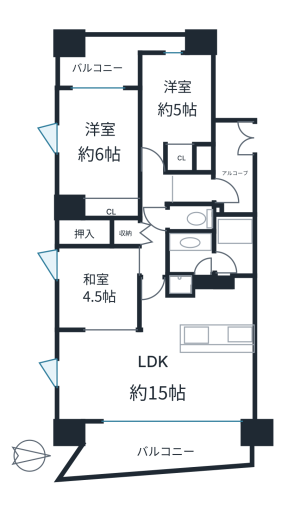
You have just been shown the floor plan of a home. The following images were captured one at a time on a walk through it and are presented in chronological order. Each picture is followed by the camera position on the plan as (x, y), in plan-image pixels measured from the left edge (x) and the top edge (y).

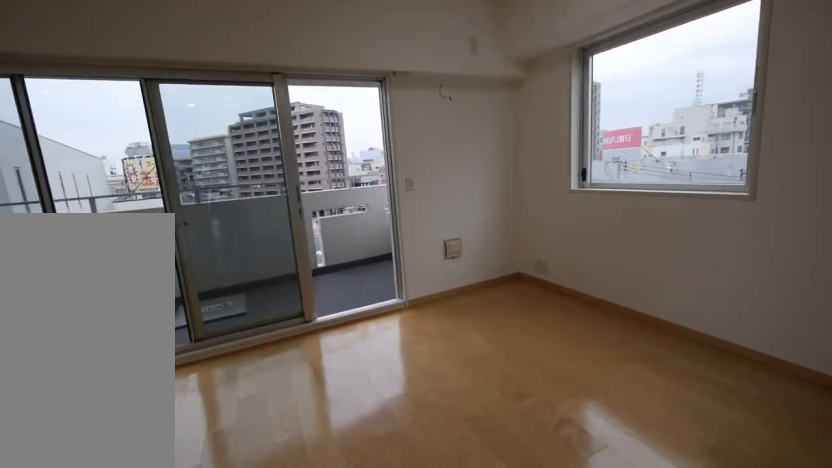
(99, 364)
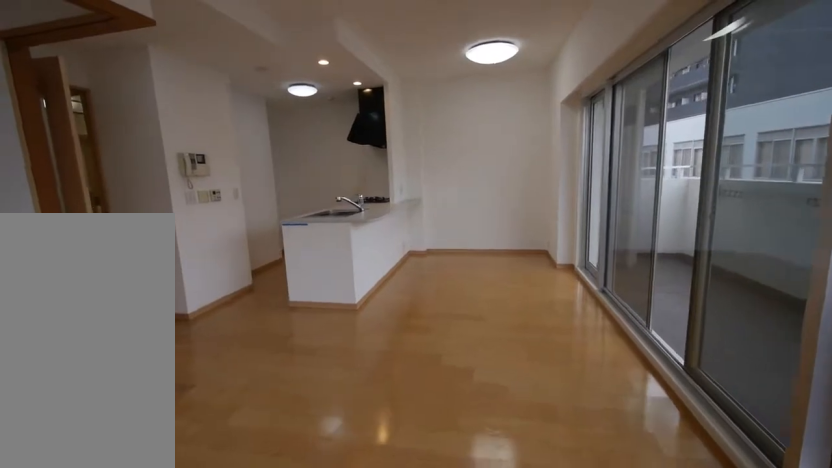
(99, 364)
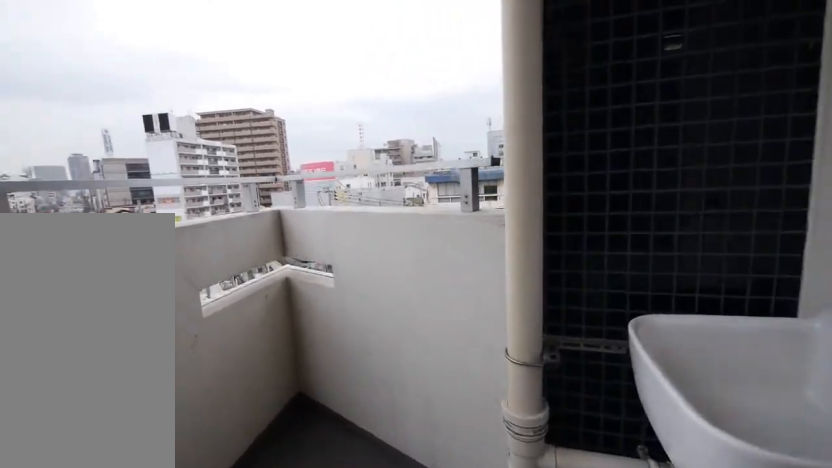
(100, 449)
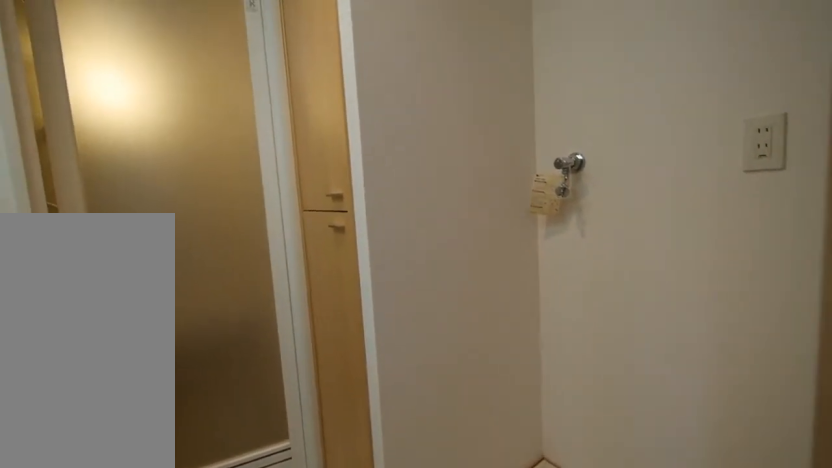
(200, 256)
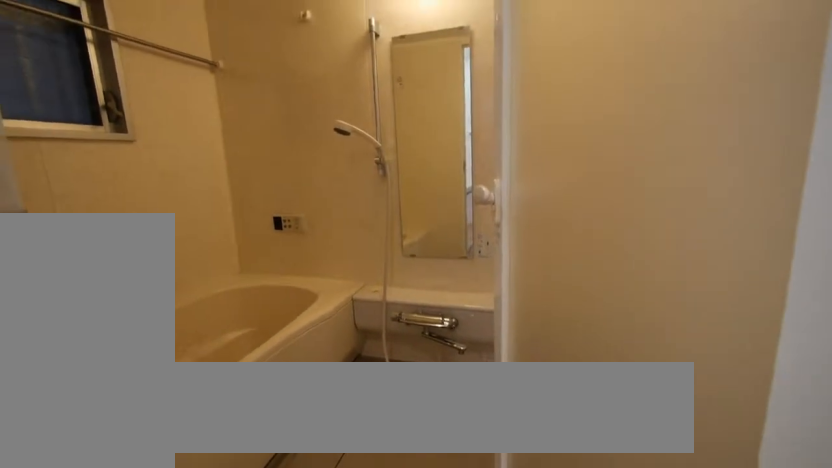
(200, 256)
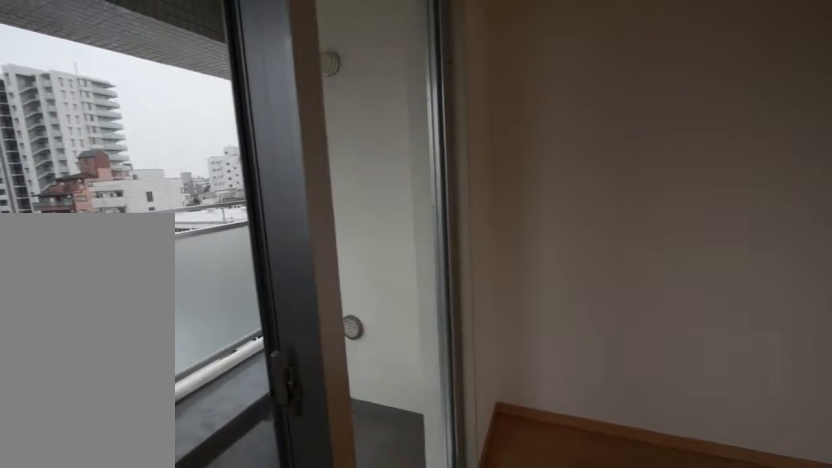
(88, 168)
